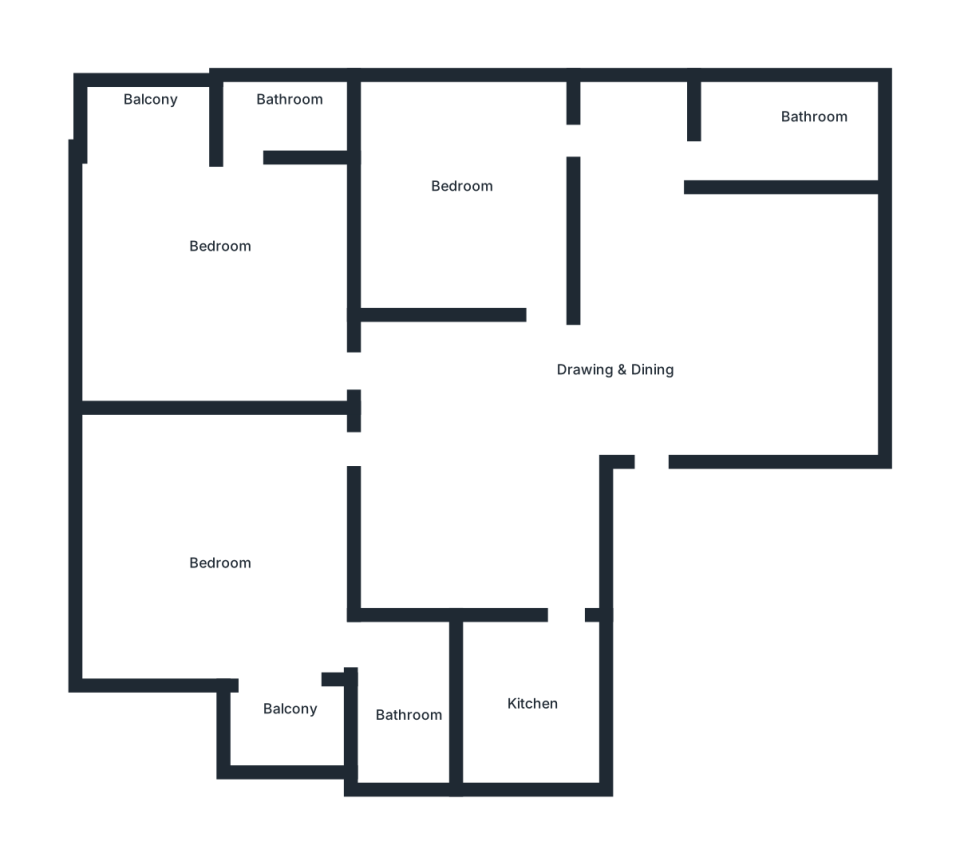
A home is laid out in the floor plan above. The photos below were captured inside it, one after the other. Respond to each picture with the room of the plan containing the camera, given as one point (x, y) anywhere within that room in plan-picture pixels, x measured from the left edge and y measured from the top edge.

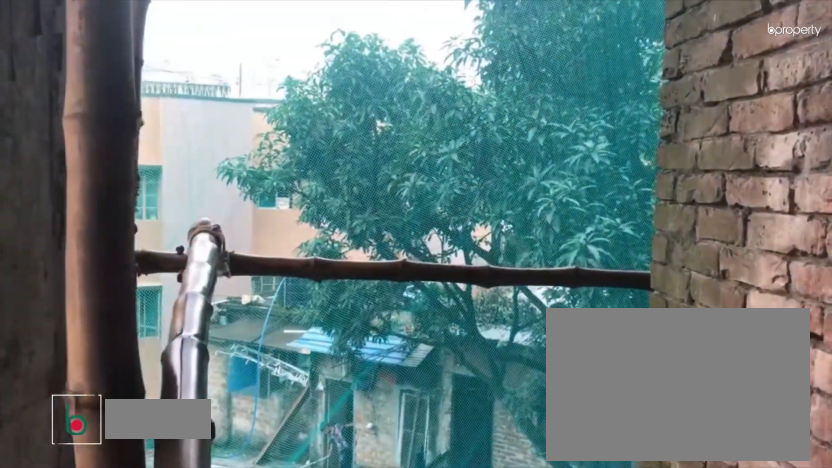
(144, 117)
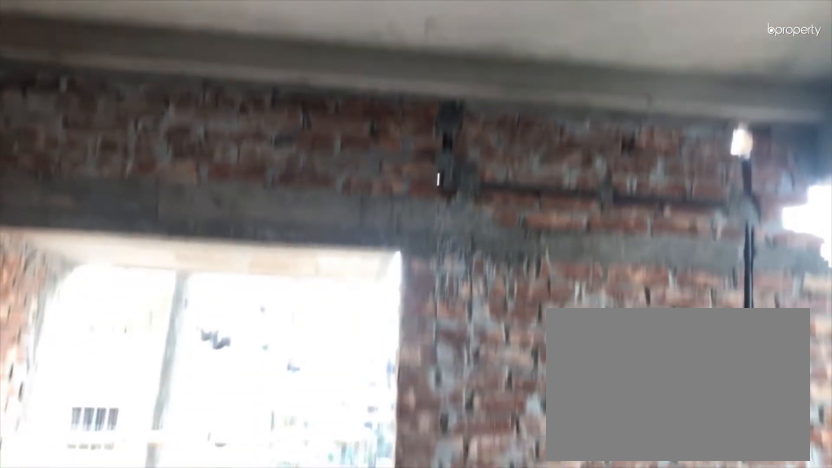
(237, 534)
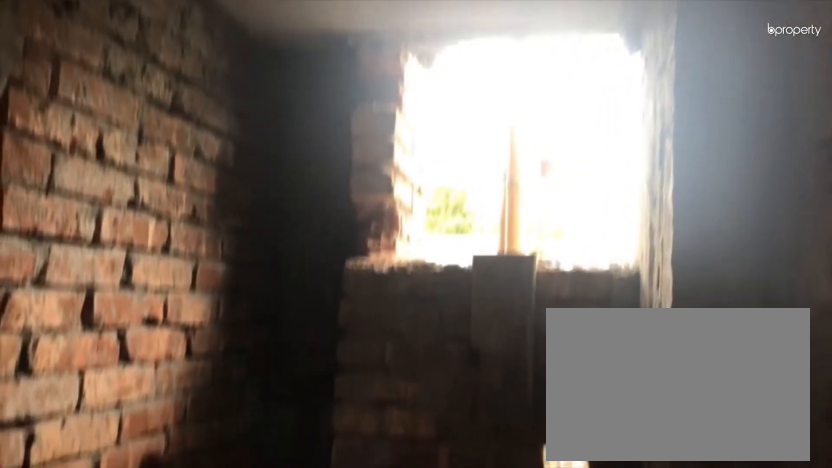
(401, 690)
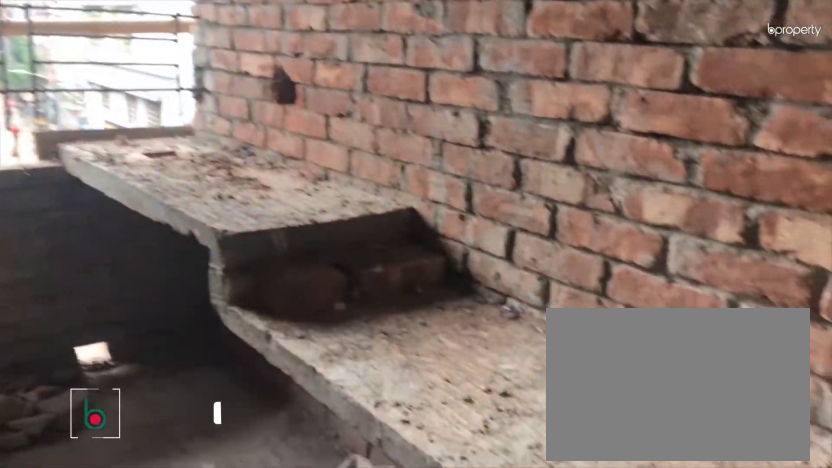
(542, 707)
